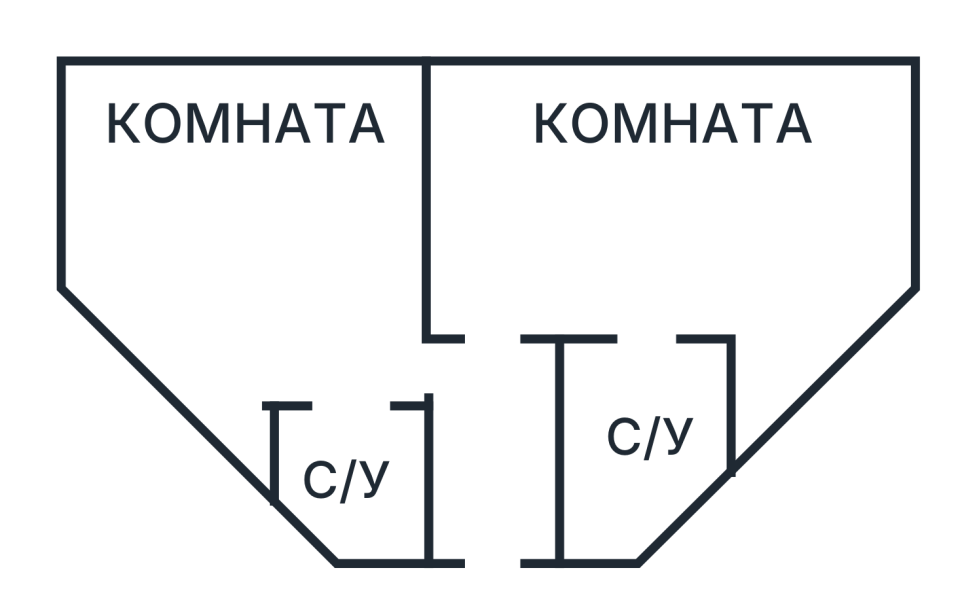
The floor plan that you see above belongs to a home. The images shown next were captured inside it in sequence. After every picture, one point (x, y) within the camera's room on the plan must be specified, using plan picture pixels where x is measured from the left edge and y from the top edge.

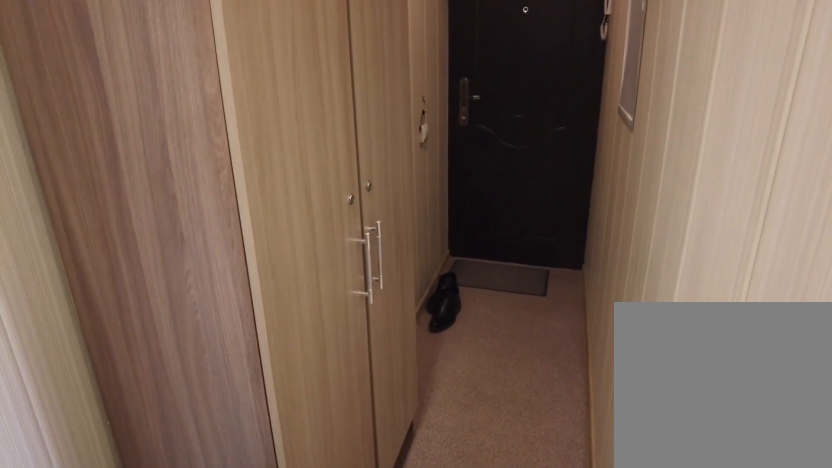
(504, 475)
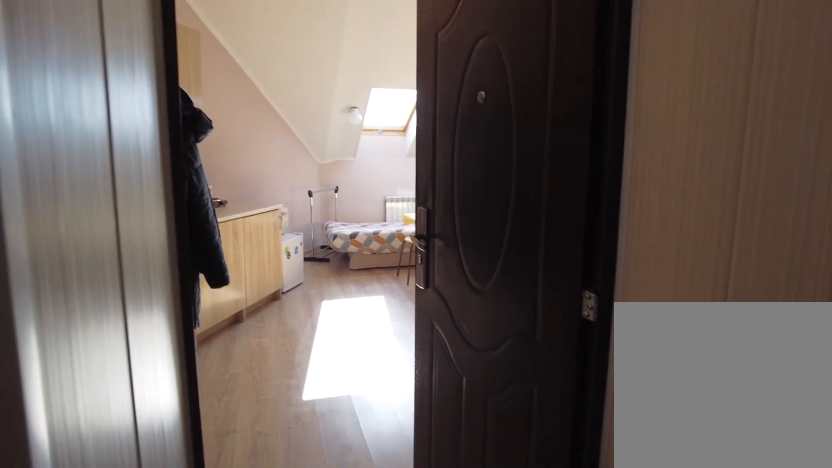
(504, 475)
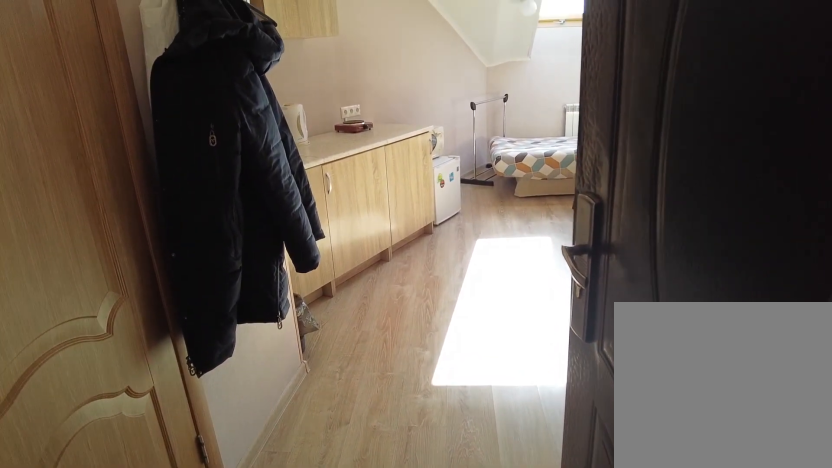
(461, 385)
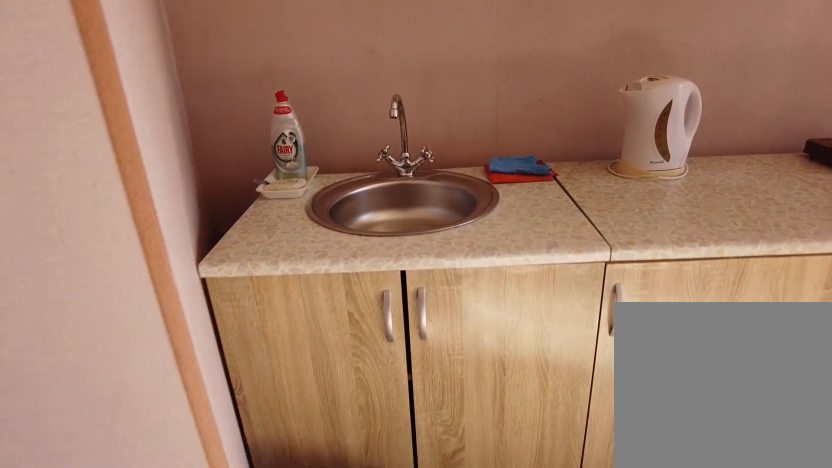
(314, 322)
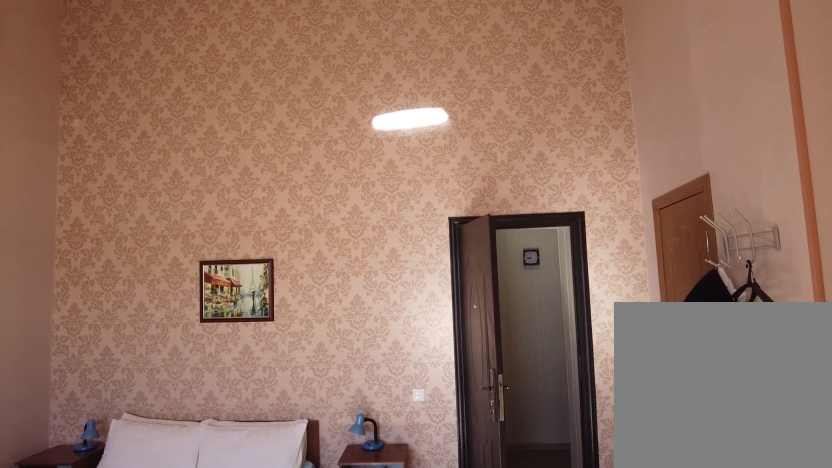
(314, 322)
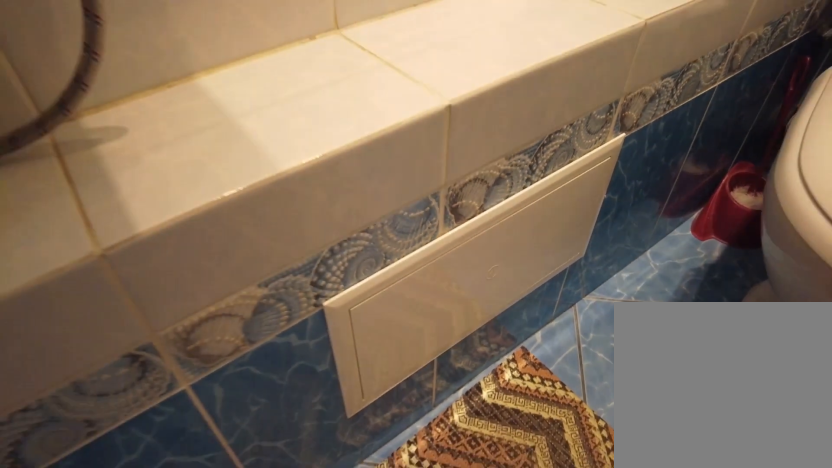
(370, 459)
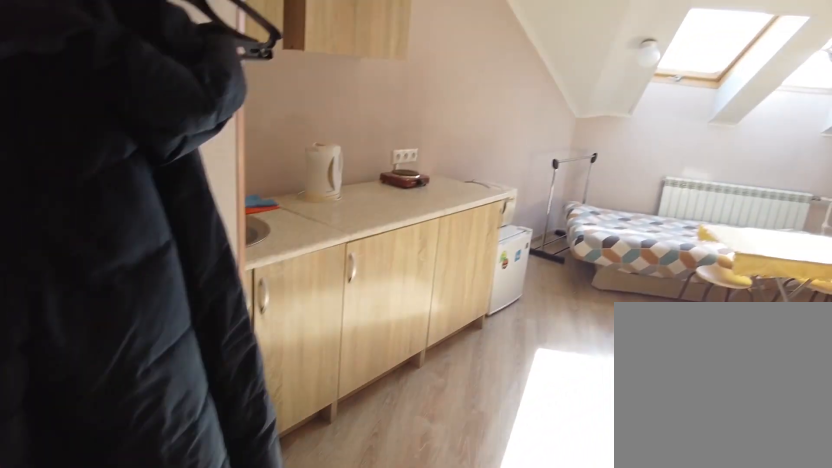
(323, 353)
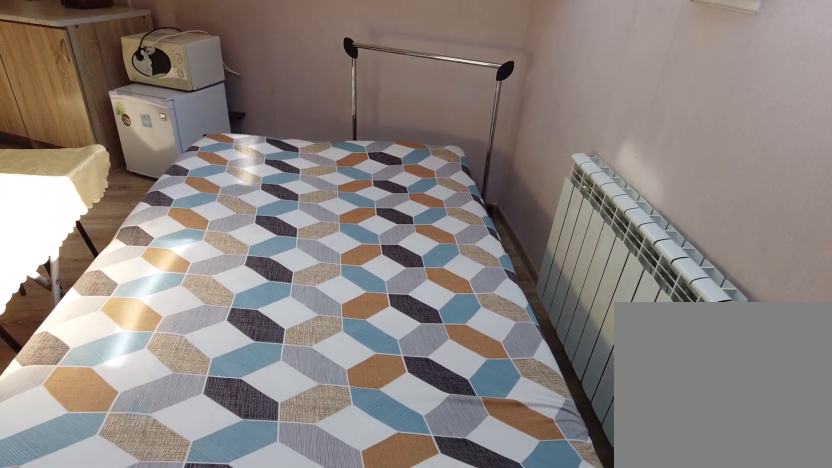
(355, 157)
